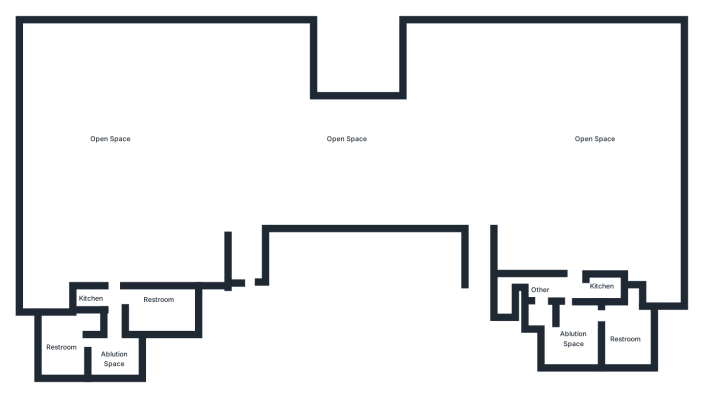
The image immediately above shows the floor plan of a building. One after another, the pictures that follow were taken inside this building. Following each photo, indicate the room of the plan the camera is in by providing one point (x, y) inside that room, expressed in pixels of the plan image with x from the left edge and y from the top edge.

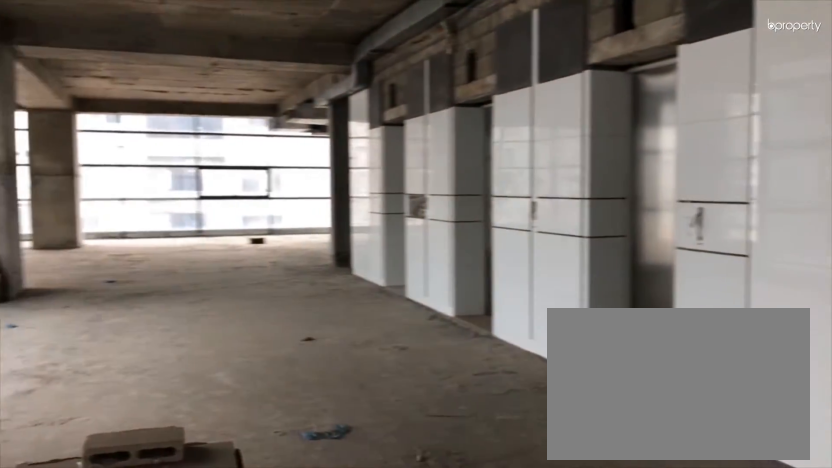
(125, 160)
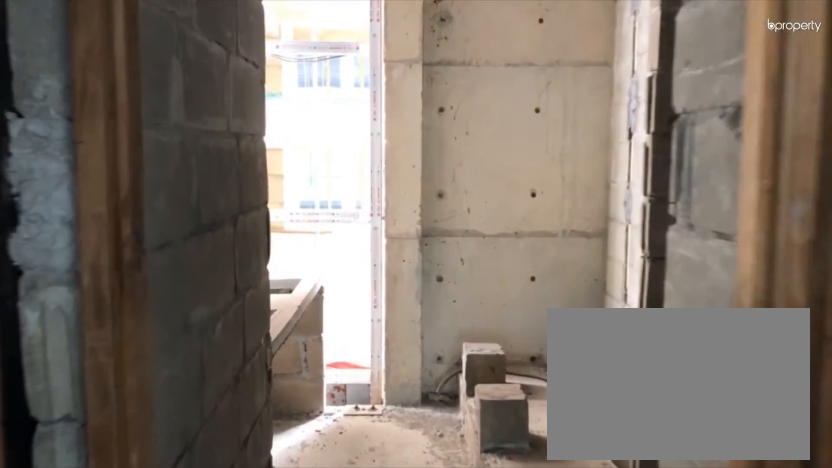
(114, 336)
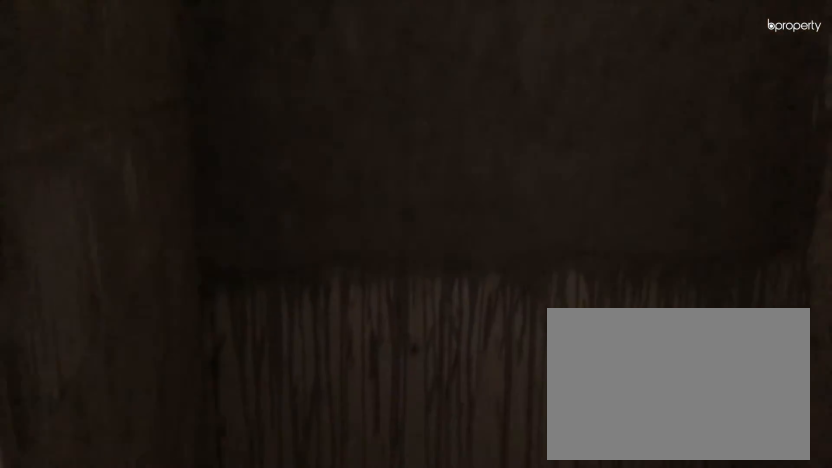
(94, 348)
